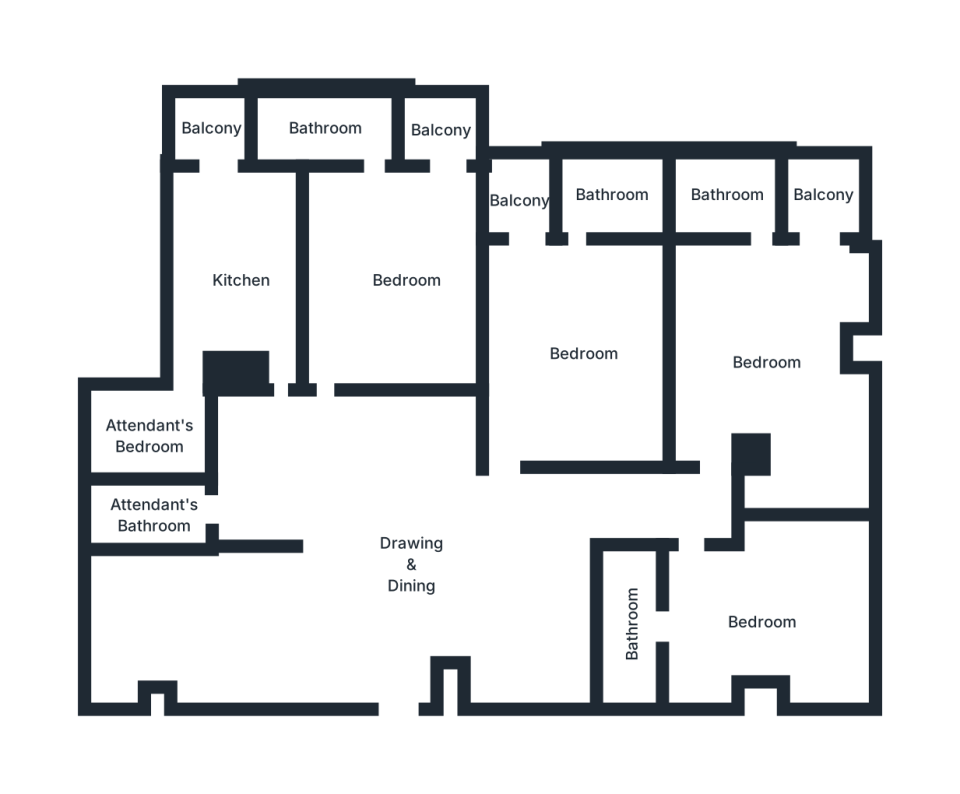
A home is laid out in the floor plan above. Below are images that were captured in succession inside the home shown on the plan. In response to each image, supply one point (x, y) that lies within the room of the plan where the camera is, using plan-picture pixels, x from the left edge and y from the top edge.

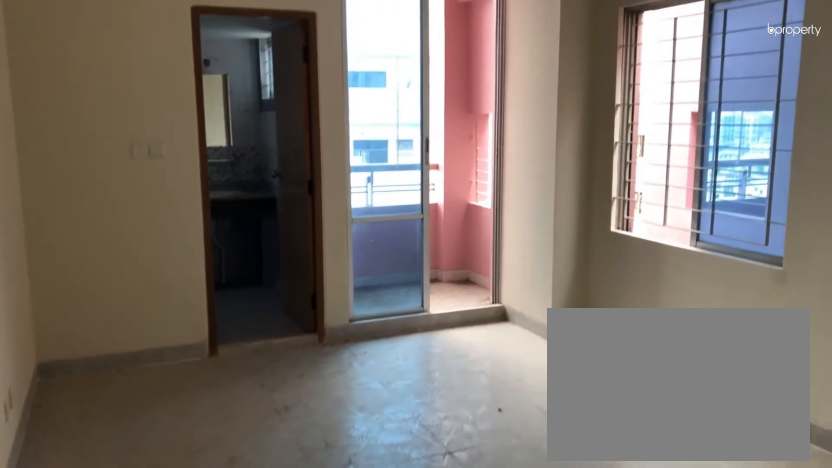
(404, 285)
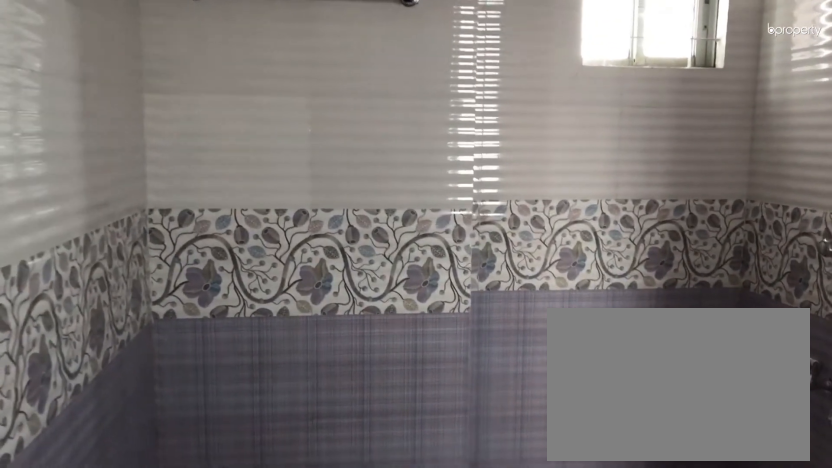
(321, 127)
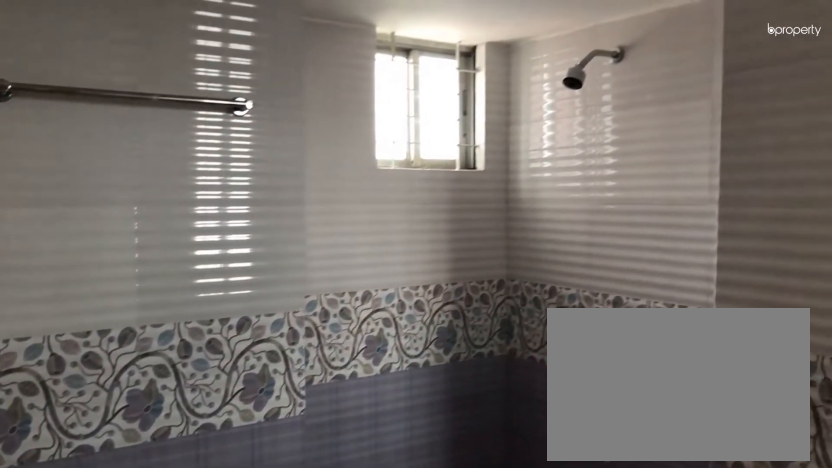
(321, 127)
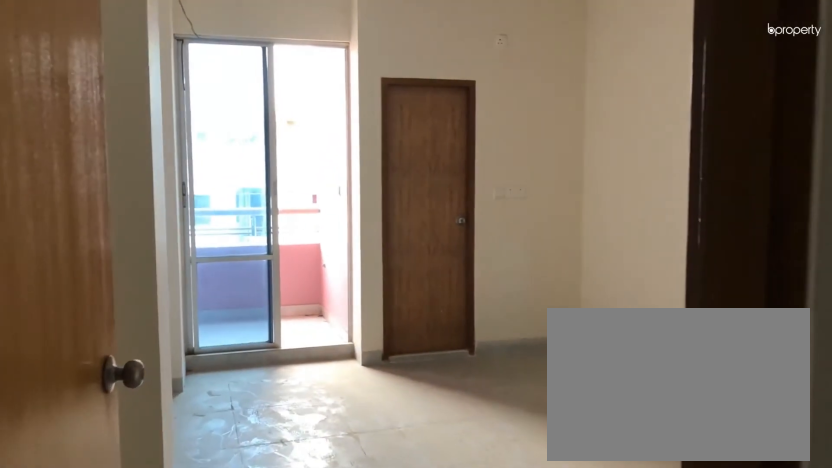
(584, 356)
